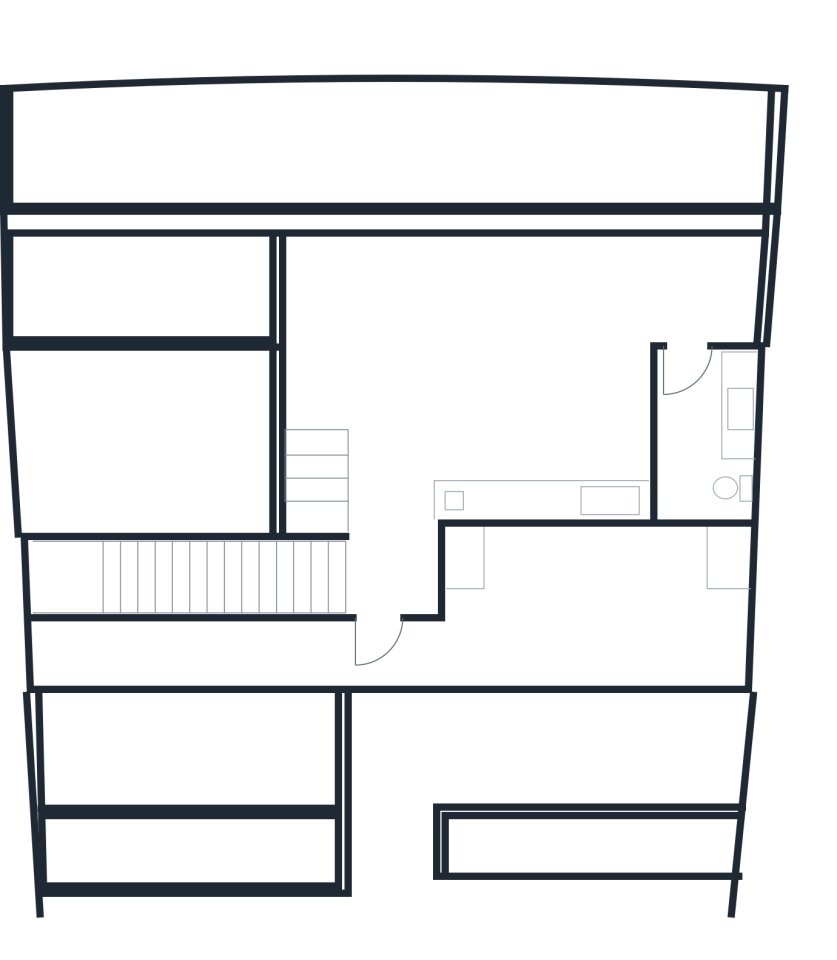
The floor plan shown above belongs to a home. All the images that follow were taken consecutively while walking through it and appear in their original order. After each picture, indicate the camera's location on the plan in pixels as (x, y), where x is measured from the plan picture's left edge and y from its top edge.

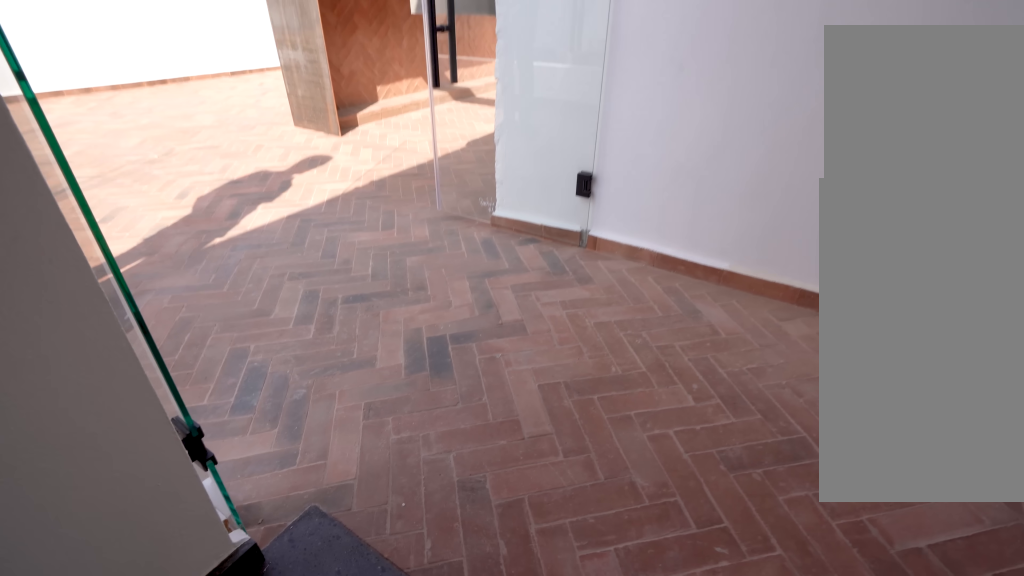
(290, 569)
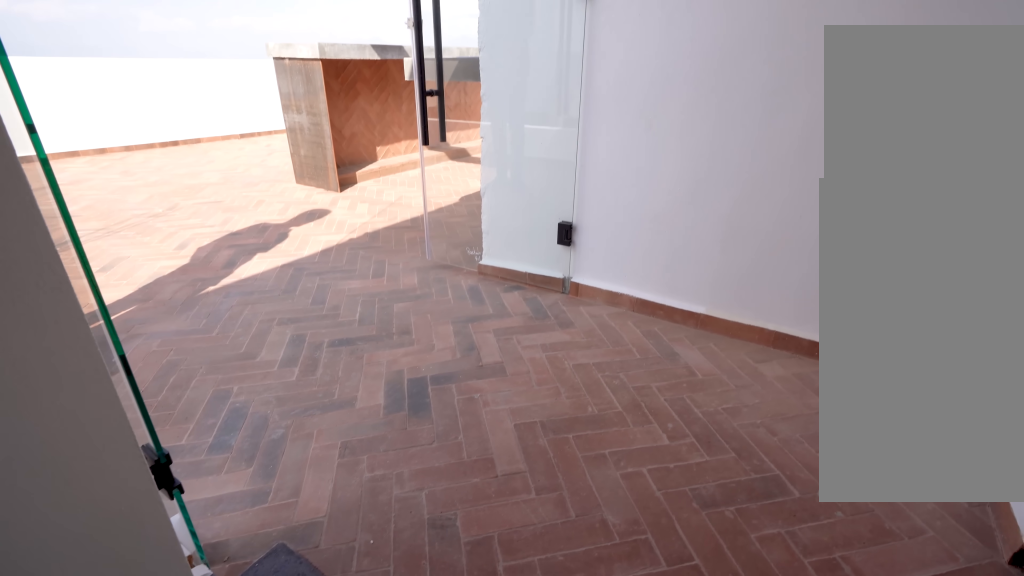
(289, 573)
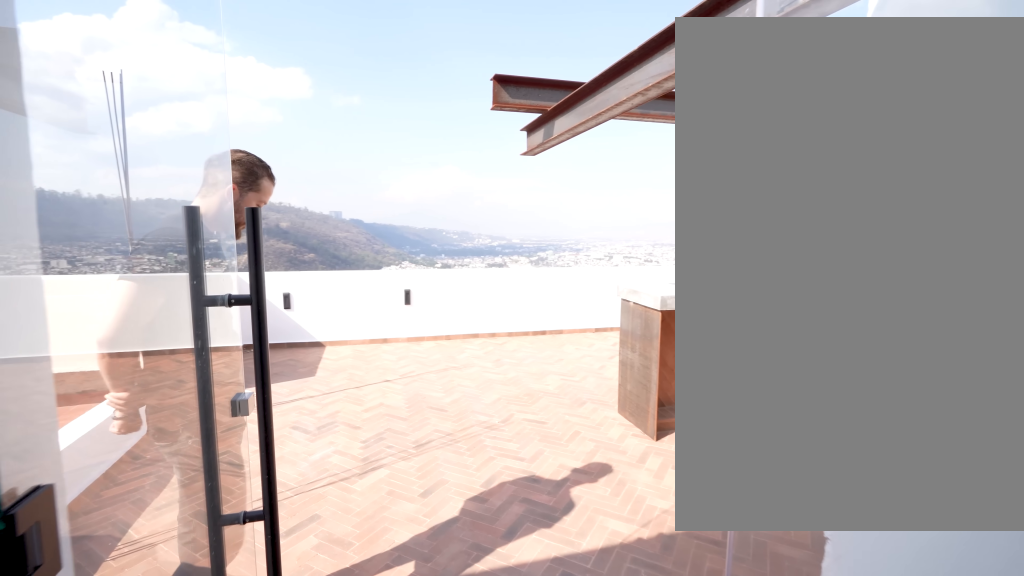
(320, 578)
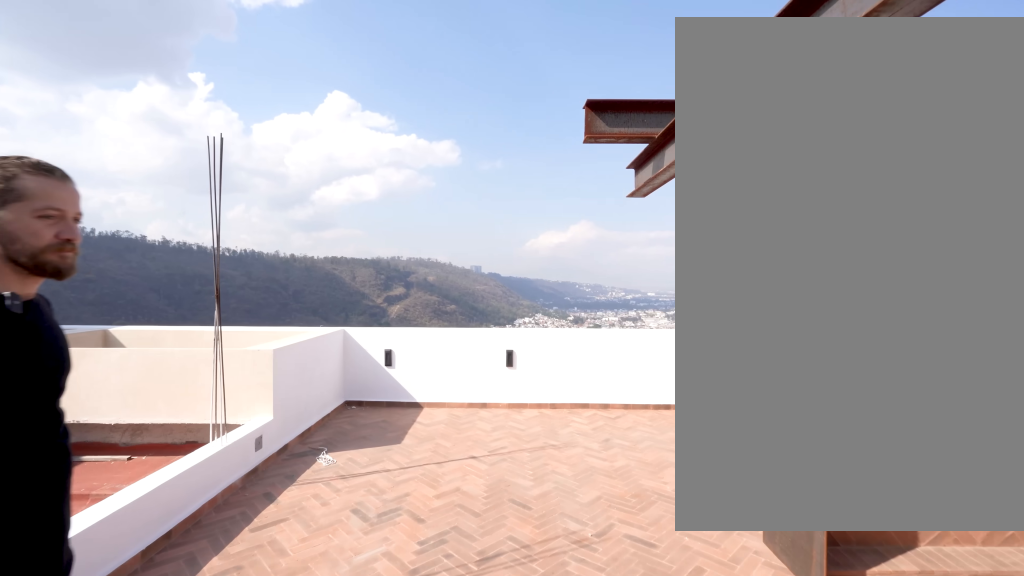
(353, 575)
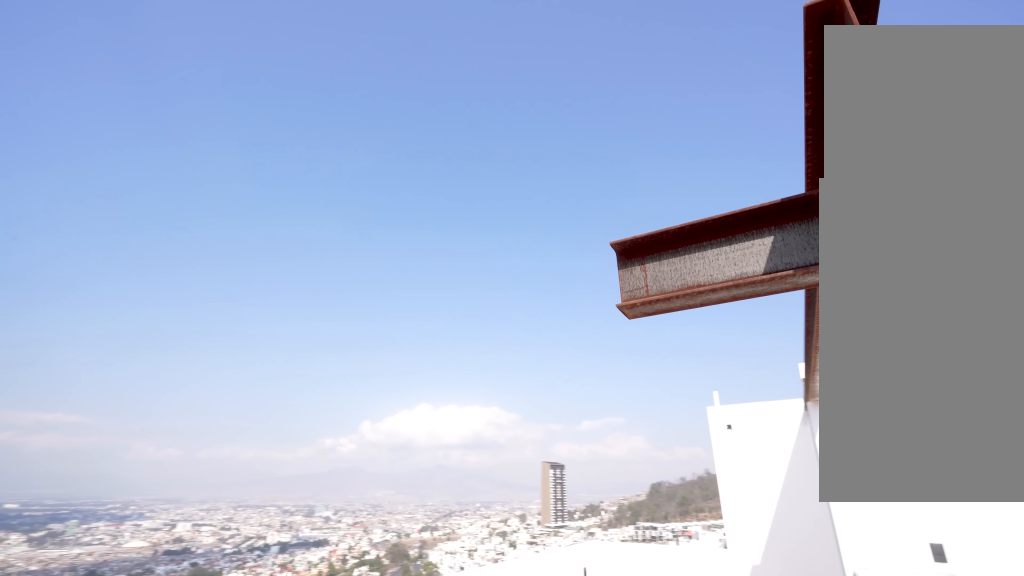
(382, 513)
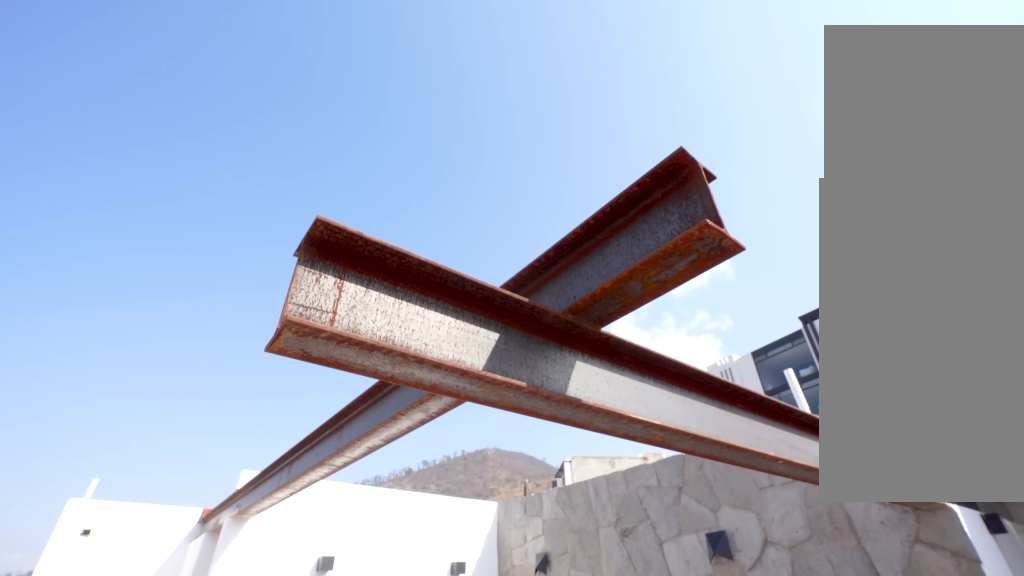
(402, 358)
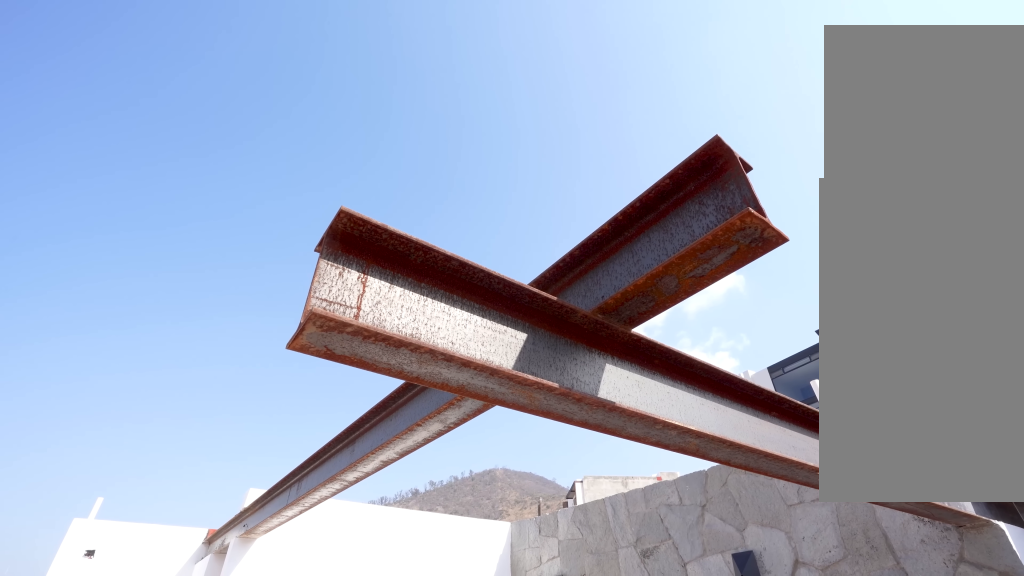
(398, 357)
